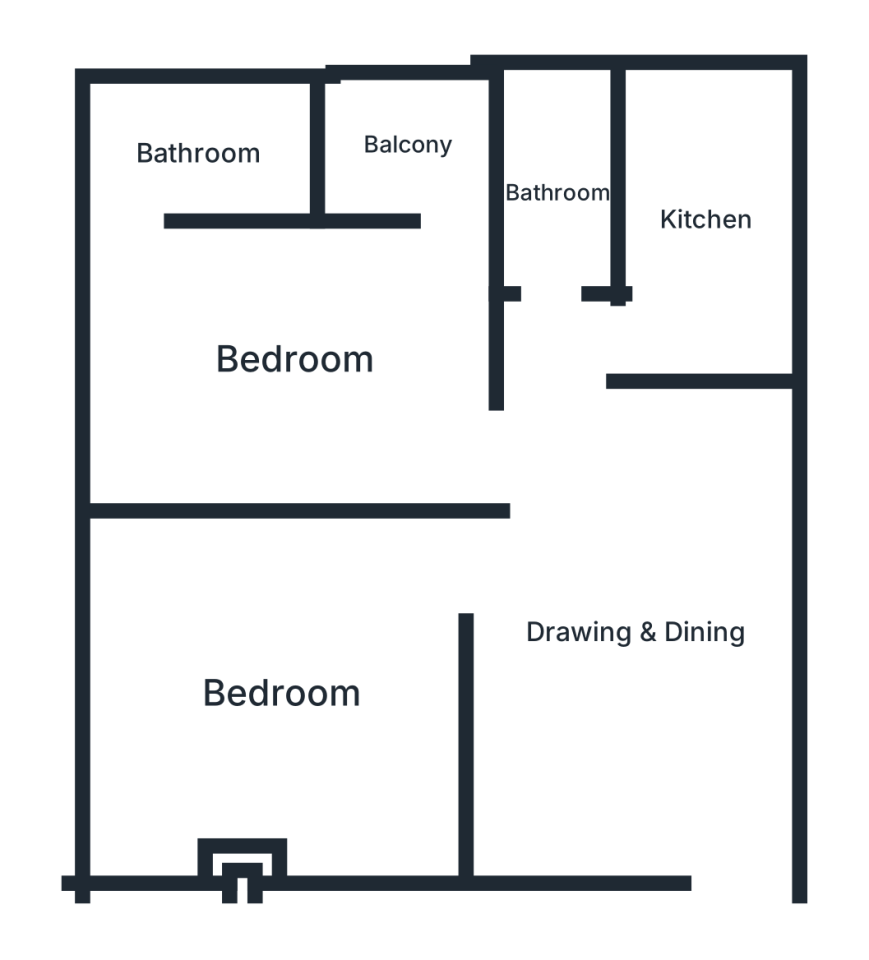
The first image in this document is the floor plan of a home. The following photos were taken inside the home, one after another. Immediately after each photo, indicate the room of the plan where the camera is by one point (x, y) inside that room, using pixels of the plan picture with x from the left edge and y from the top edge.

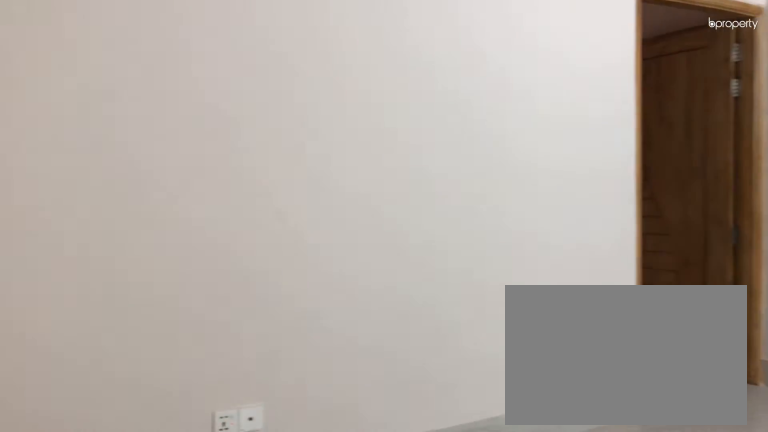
(634, 635)
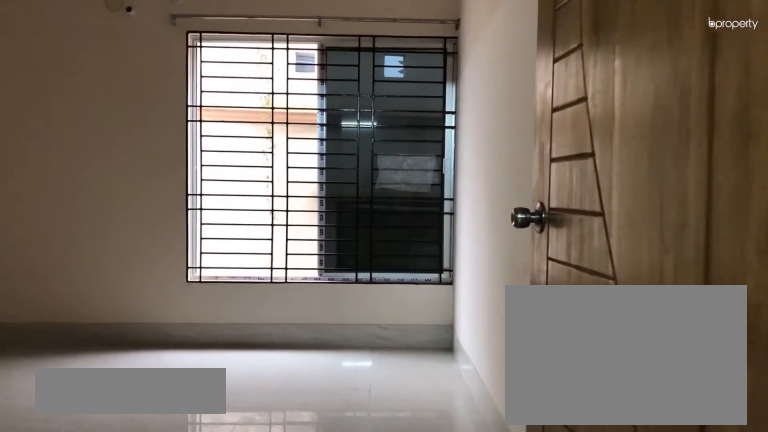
(279, 691)
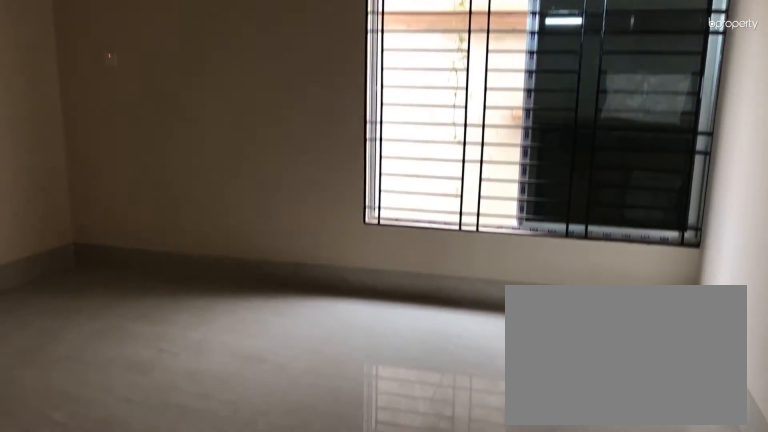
(279, 692)
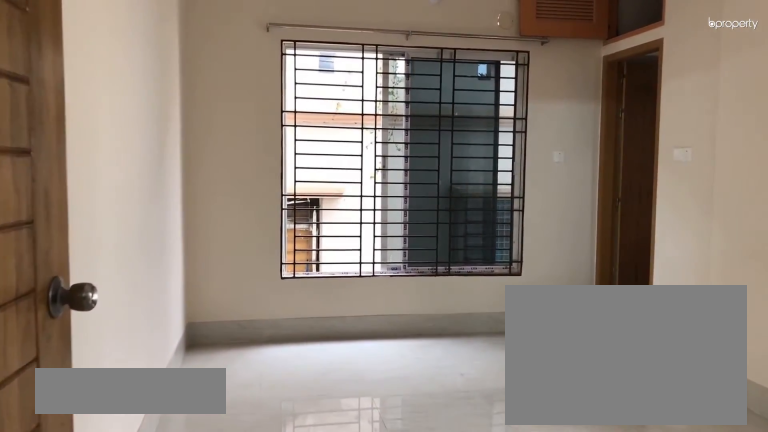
(298, 352)
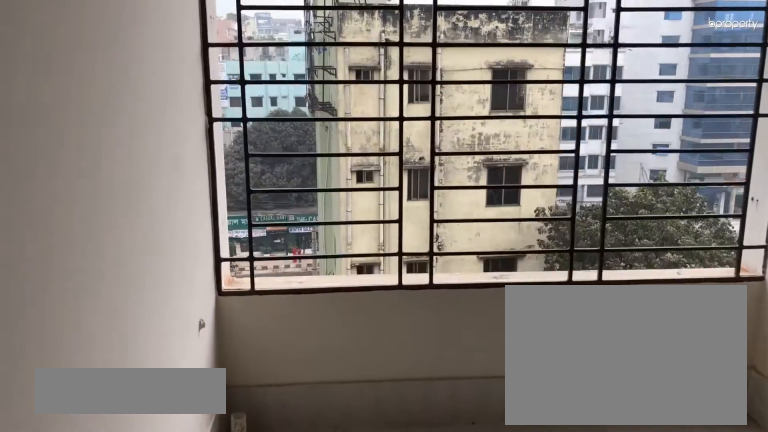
(408, 147)
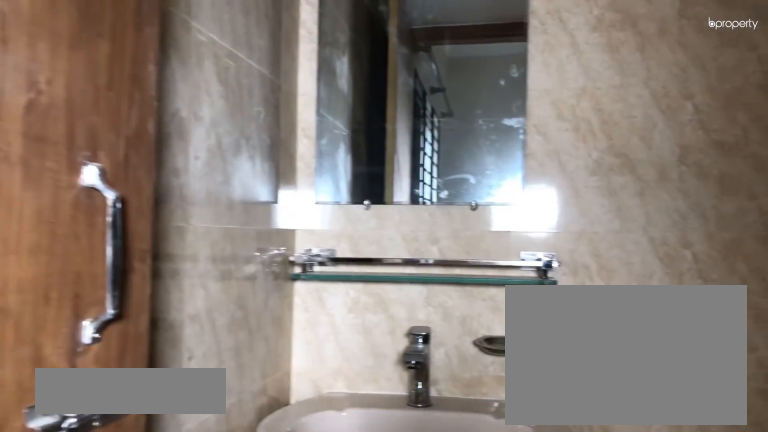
(196, 154)
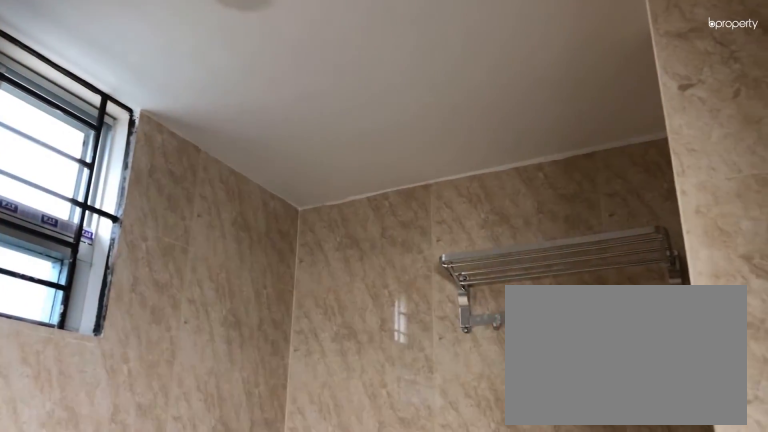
(196, 154)
